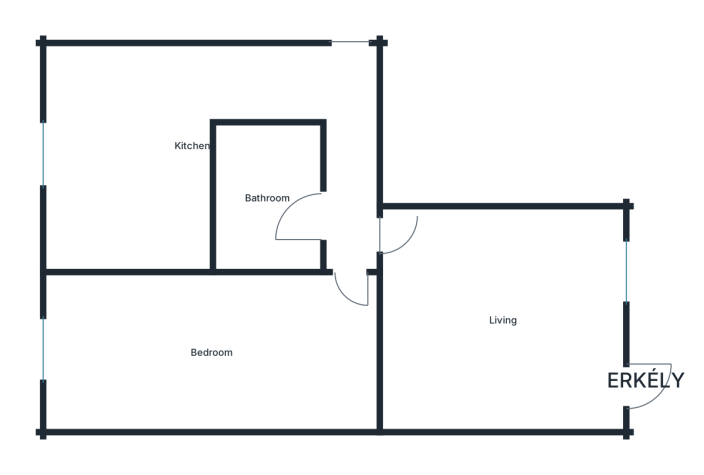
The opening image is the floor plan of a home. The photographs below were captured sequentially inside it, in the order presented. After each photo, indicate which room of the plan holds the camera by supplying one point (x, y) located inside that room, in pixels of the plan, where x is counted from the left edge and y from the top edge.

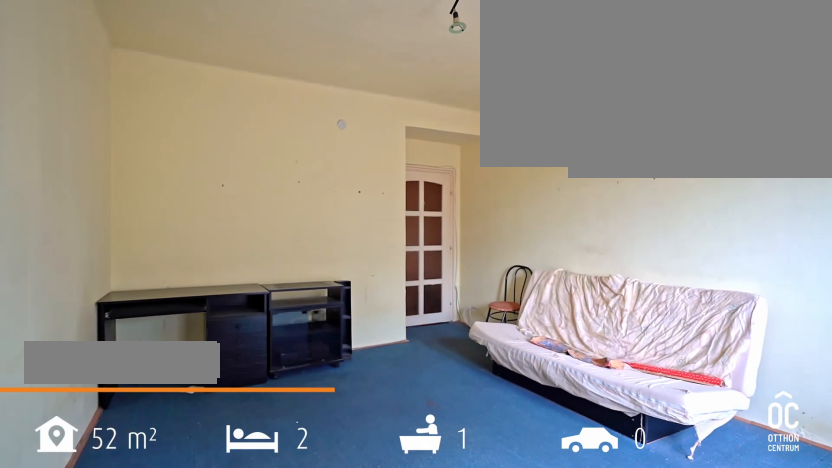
(503, 320)
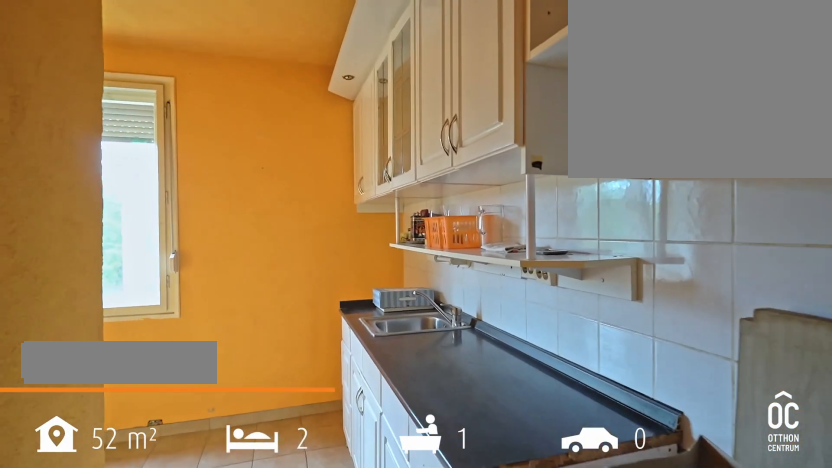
(127, 144)
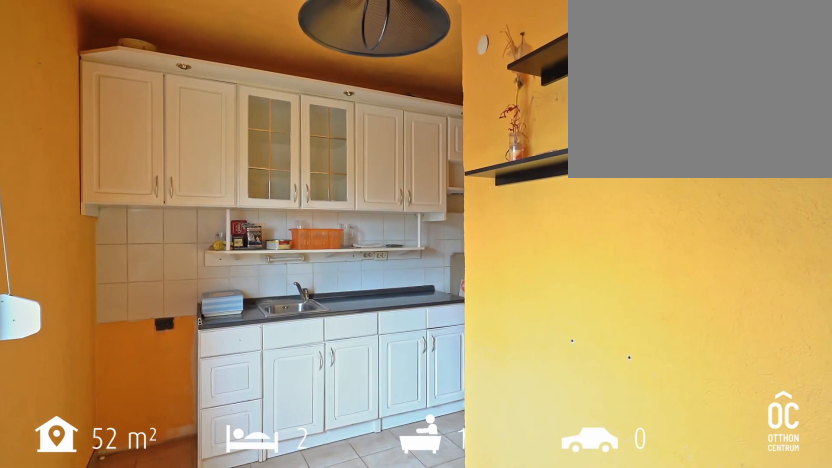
(127, 144)
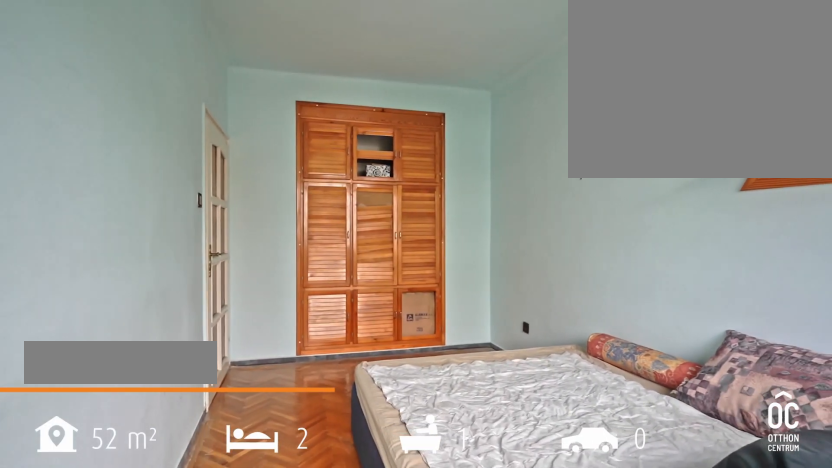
(209, 349)
